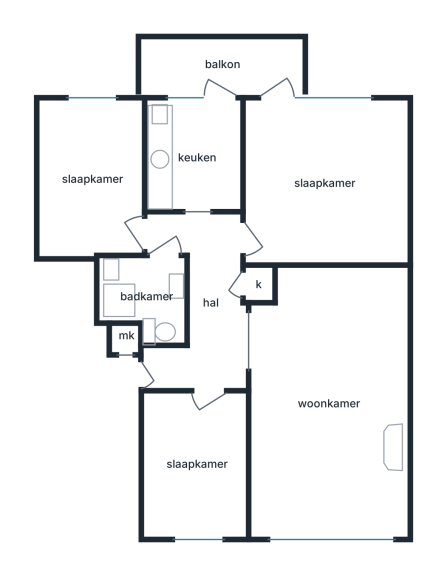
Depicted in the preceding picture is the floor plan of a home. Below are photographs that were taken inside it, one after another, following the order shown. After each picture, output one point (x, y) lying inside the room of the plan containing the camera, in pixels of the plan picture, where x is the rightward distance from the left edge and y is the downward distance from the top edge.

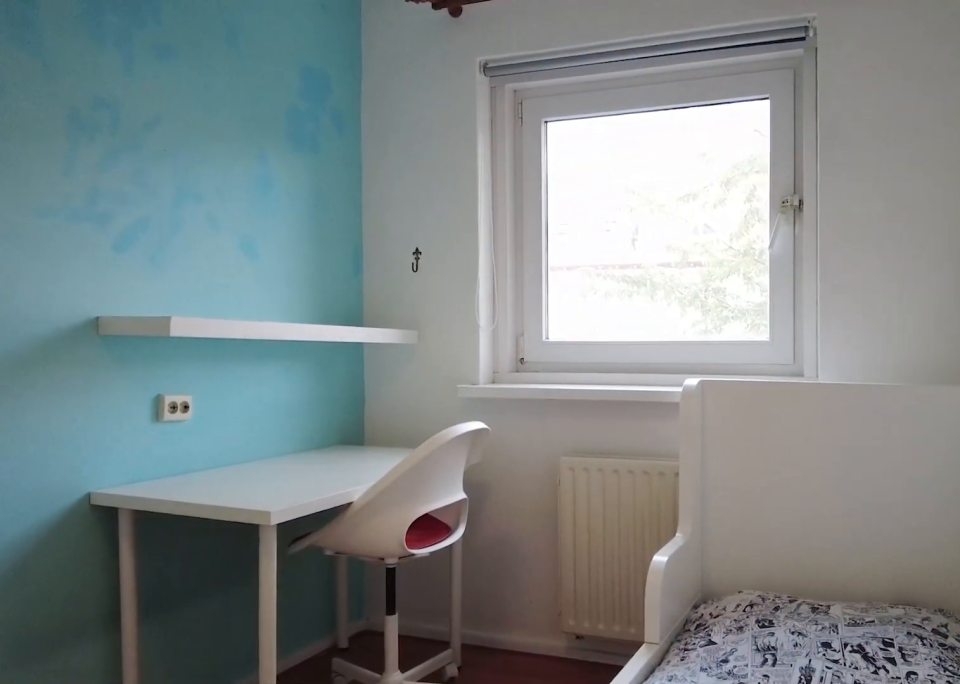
(94, 177)
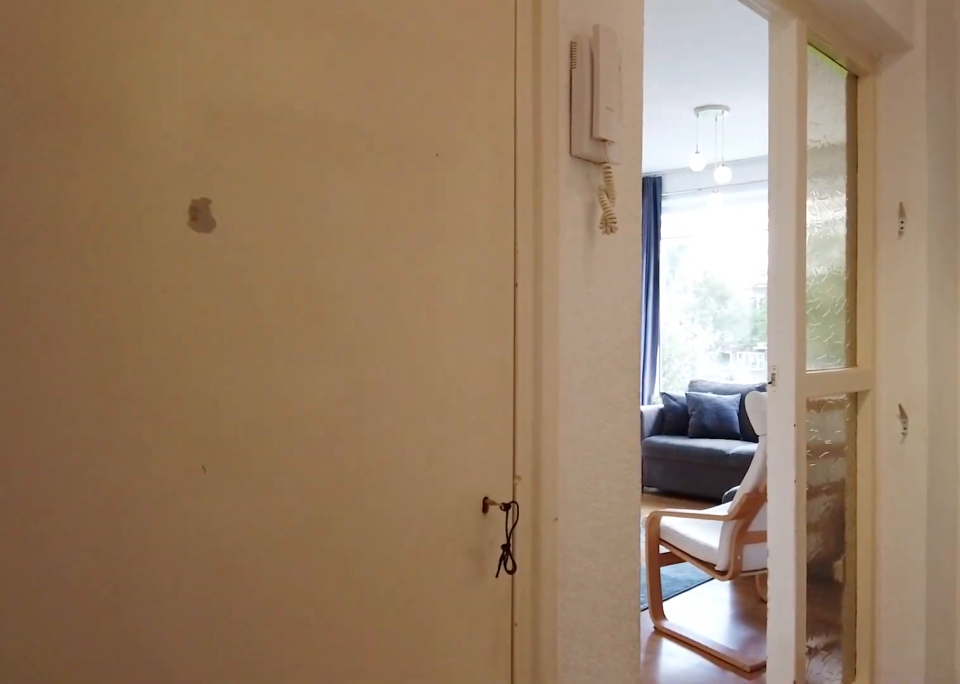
(204, 302)
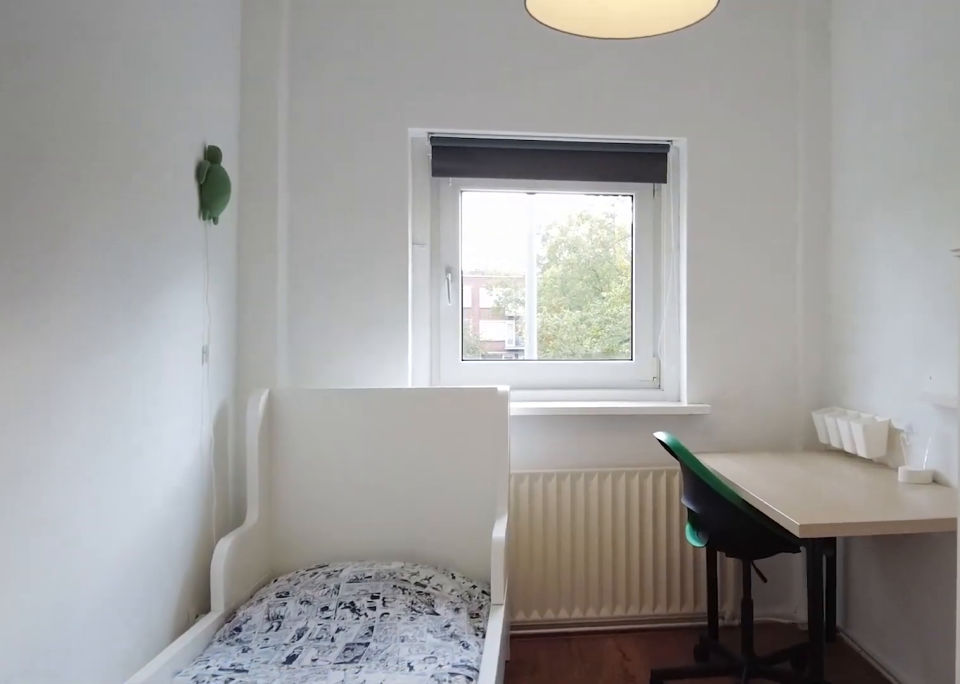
(196, 463)
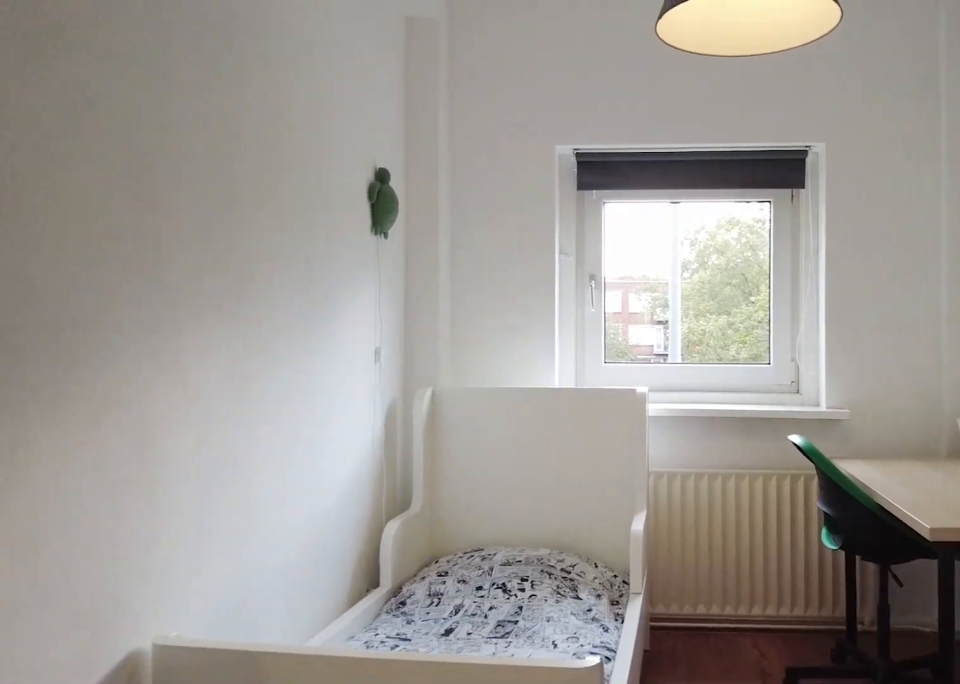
(196, 463)
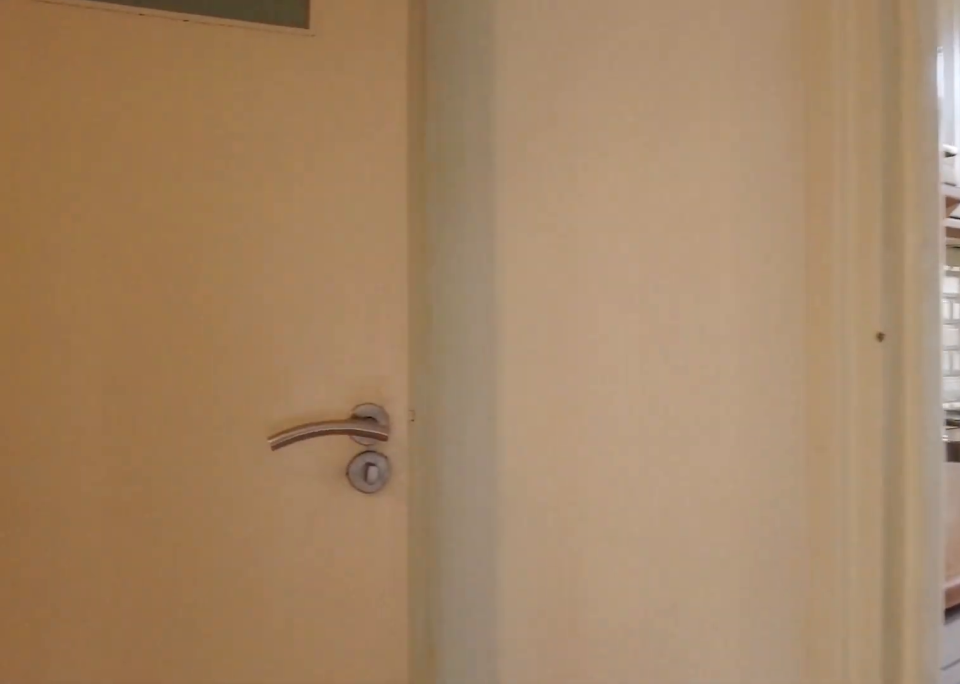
(203, 302)
